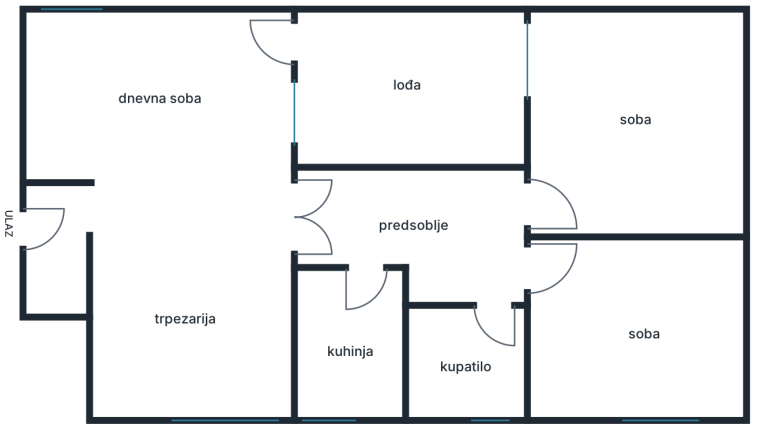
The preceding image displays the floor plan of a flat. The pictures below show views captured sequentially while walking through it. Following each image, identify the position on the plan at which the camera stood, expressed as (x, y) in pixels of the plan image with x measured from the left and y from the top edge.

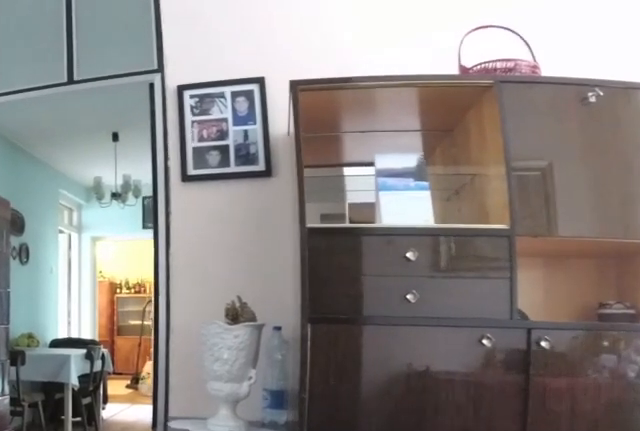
(93, 216)
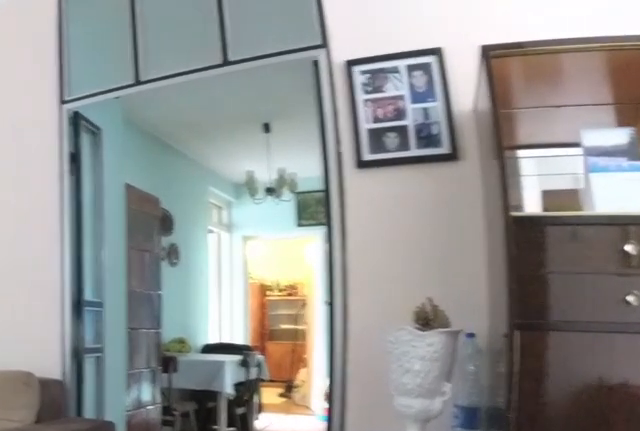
(103, 222)
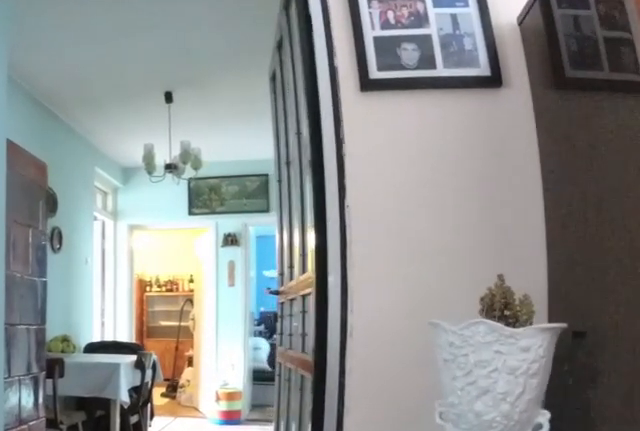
(153, 212)
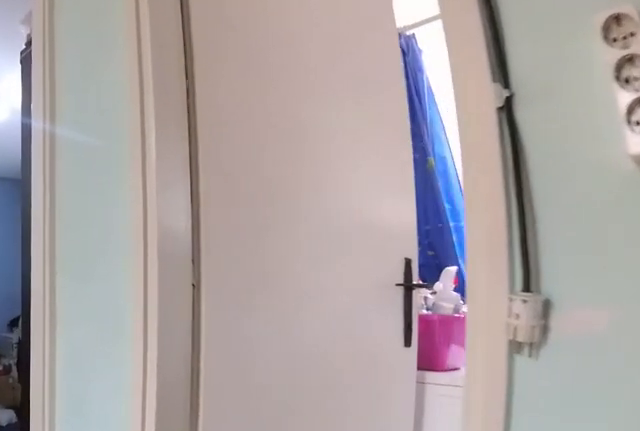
(424, 256)
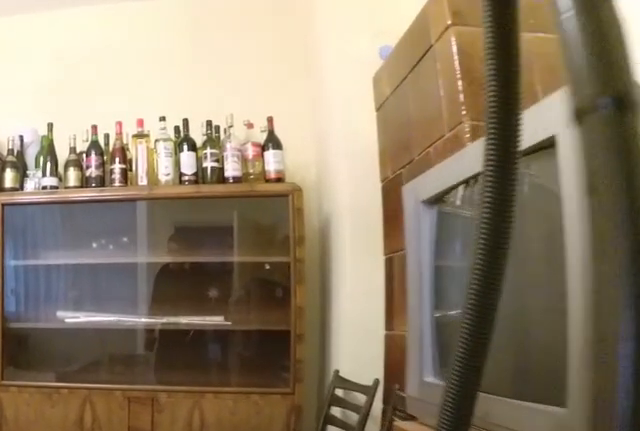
(623, 202)
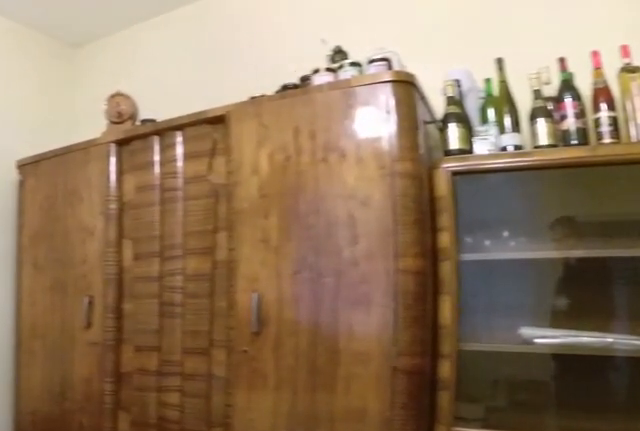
(644, 211)
